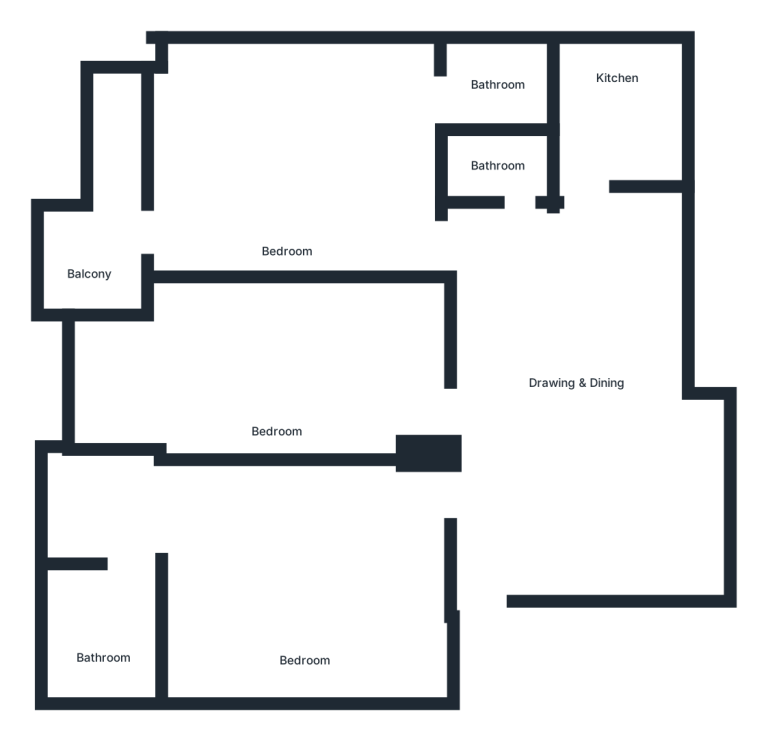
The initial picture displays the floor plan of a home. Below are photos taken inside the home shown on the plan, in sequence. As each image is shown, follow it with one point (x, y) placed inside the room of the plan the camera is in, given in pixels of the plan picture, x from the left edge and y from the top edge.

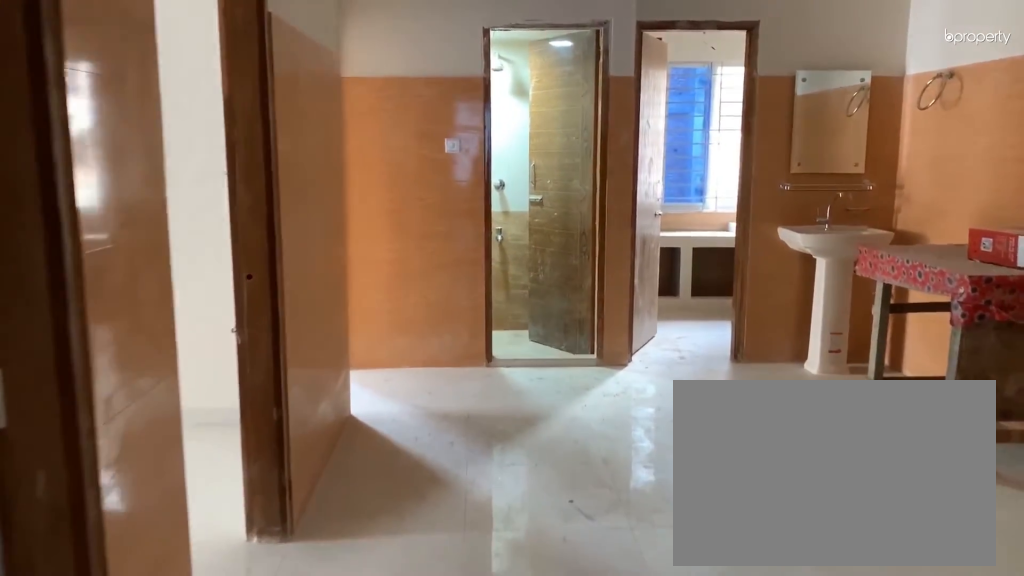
(485, 552)
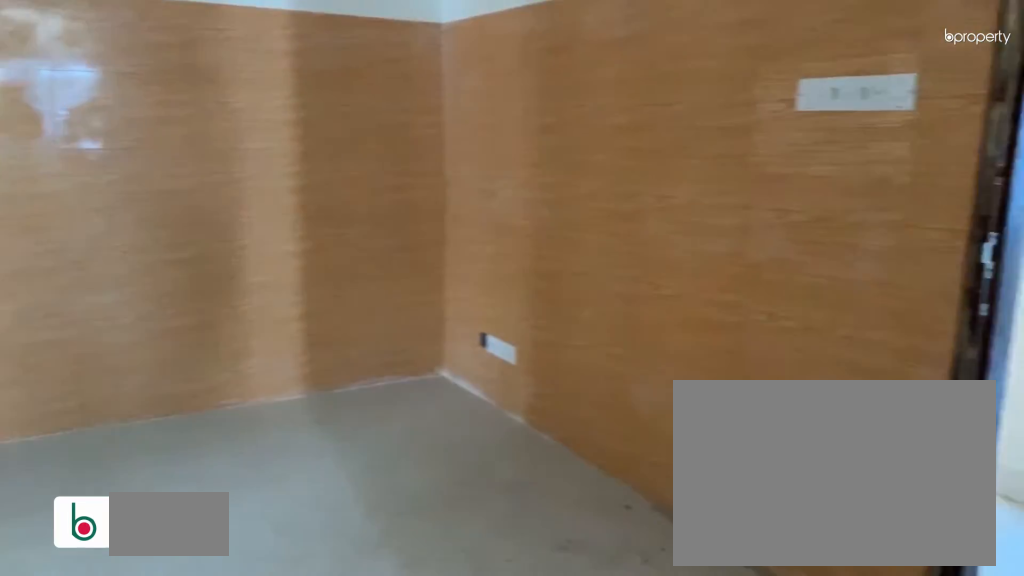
(587, 376)
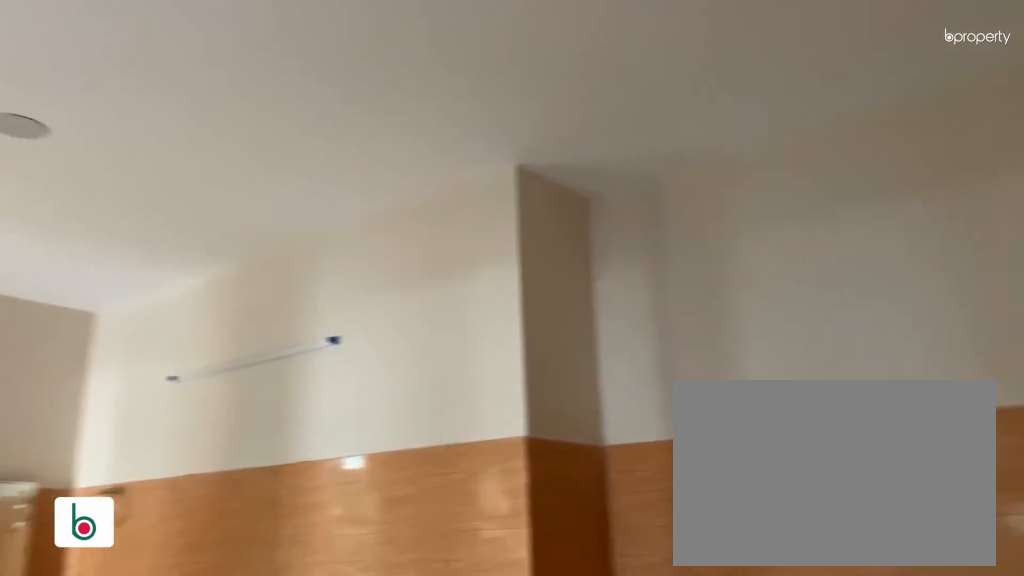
(587, 376)
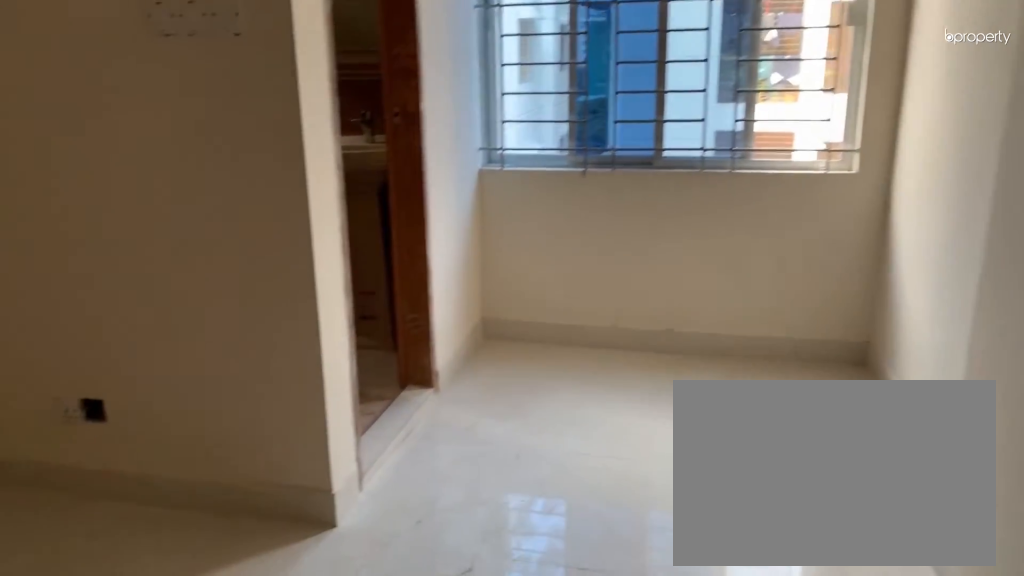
(305, 581)
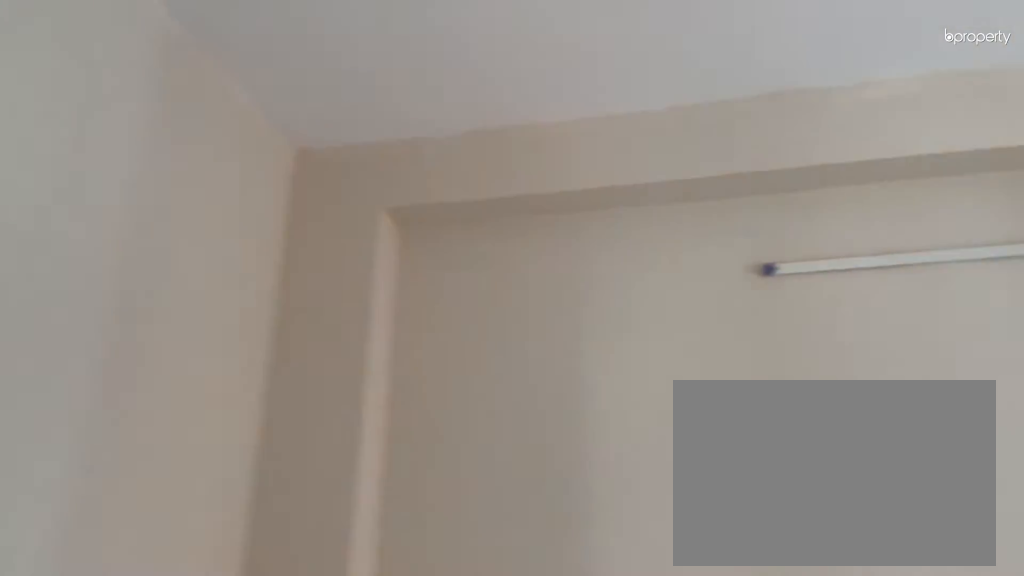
(305, 581)
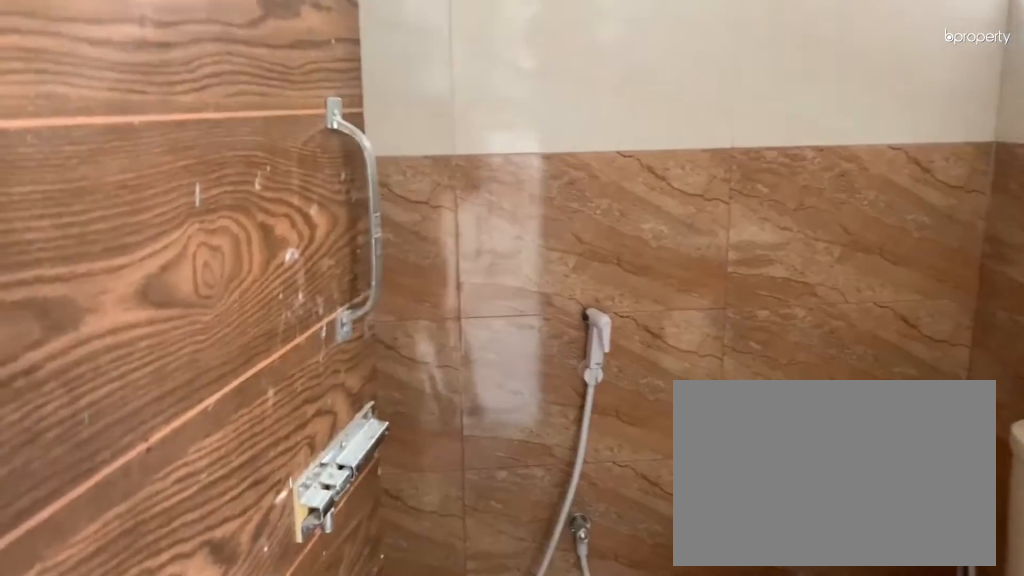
(136, 554)
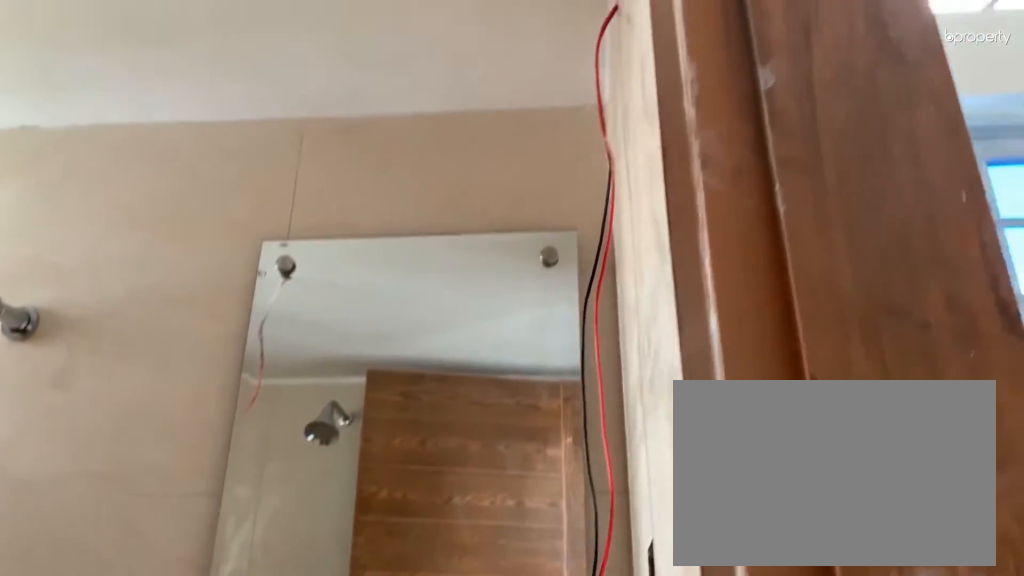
(100, 663)
